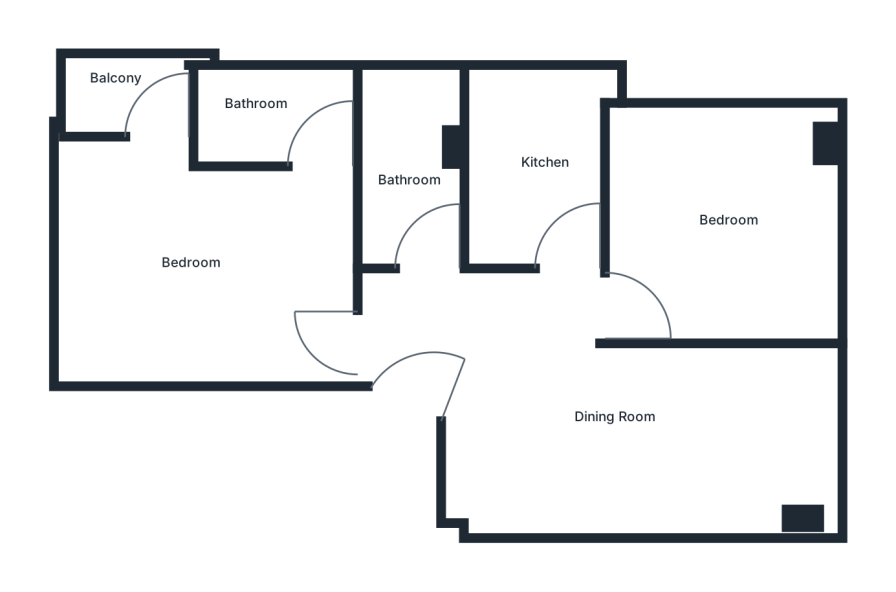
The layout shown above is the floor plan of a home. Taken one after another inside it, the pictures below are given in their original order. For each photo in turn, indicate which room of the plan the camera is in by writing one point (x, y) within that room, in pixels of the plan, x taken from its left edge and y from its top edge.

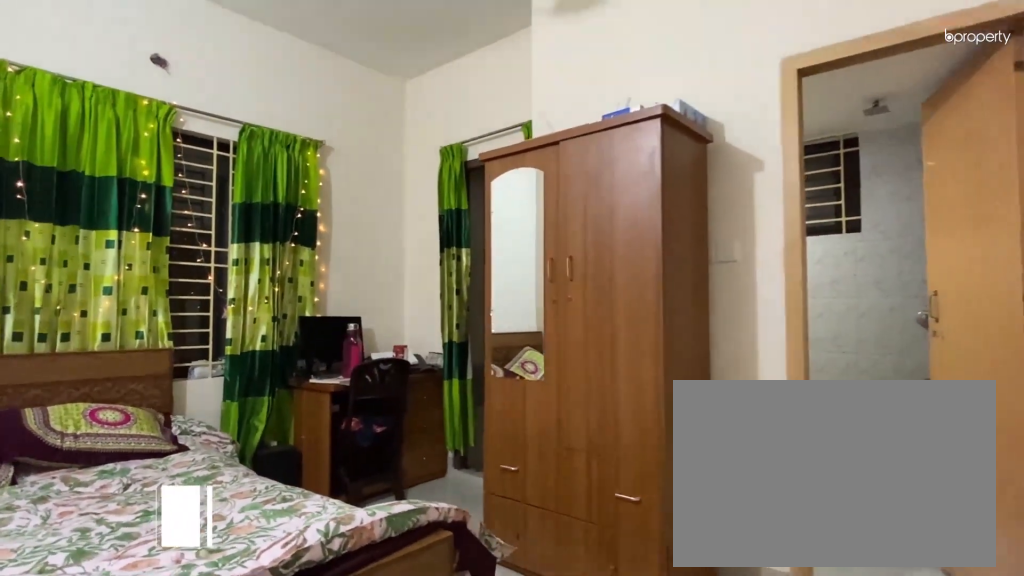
(203, 245)
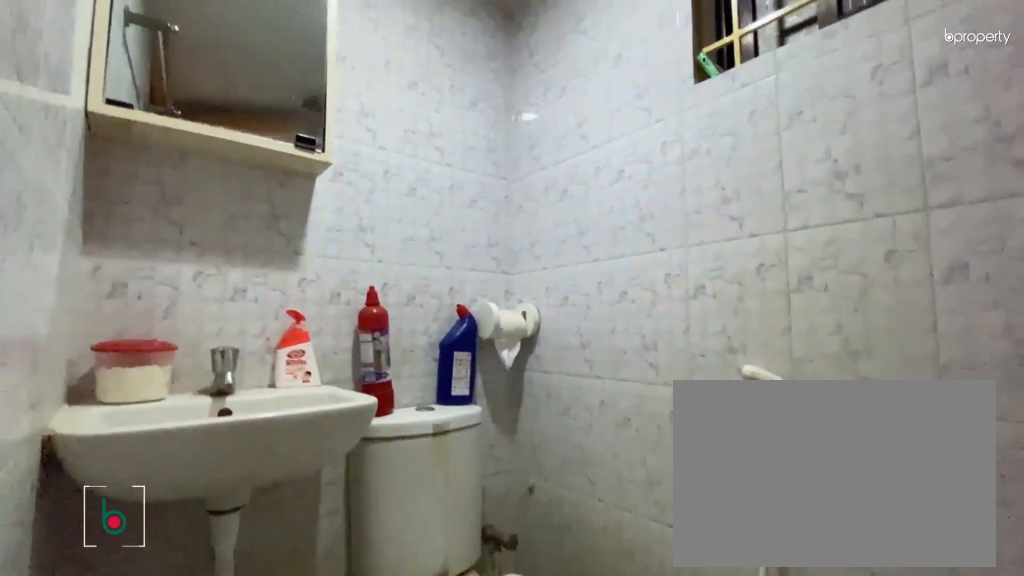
(289, 115)
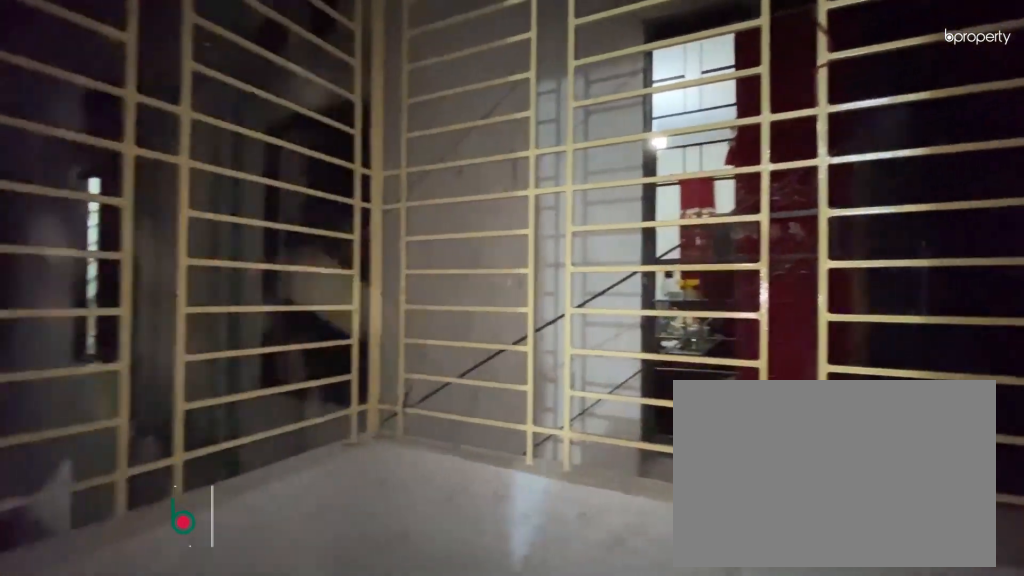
(127, 93)
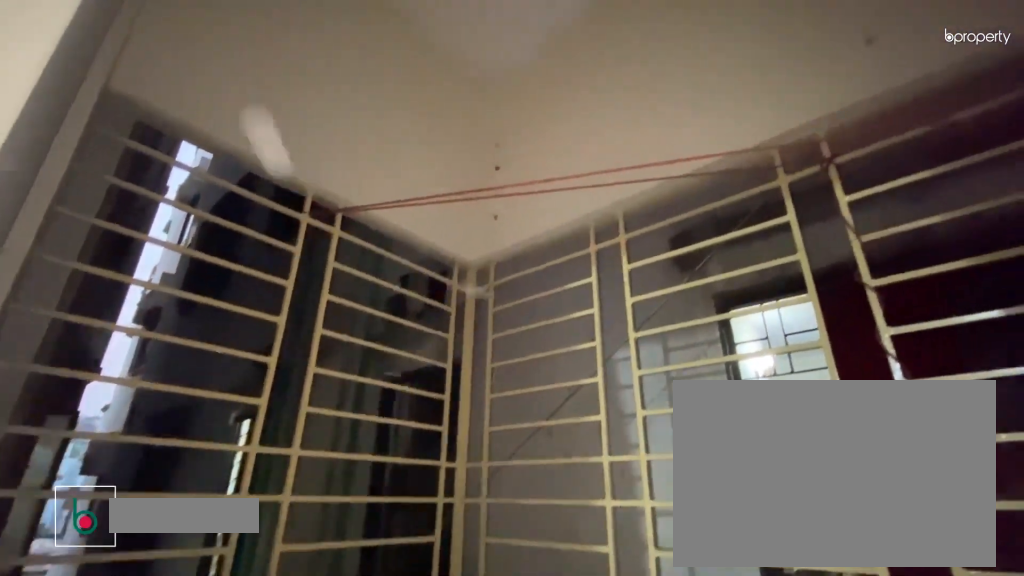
(127, 93)
